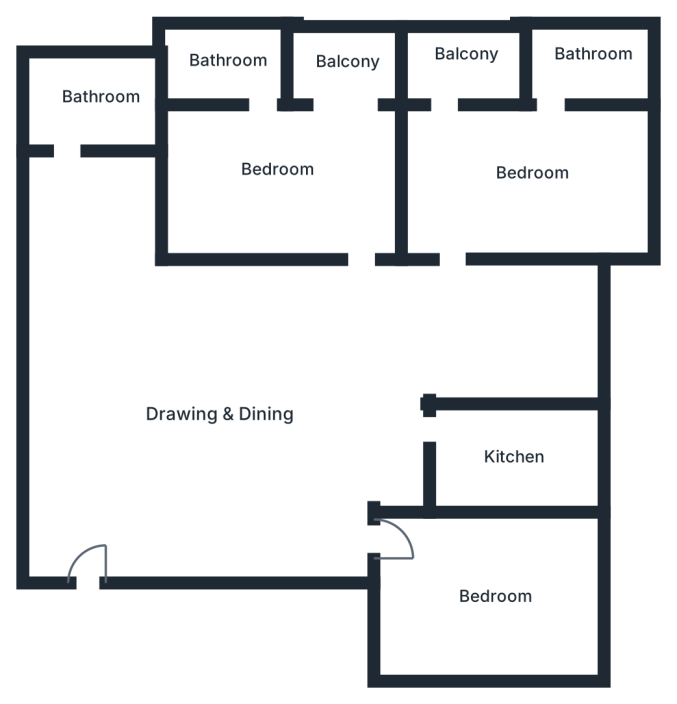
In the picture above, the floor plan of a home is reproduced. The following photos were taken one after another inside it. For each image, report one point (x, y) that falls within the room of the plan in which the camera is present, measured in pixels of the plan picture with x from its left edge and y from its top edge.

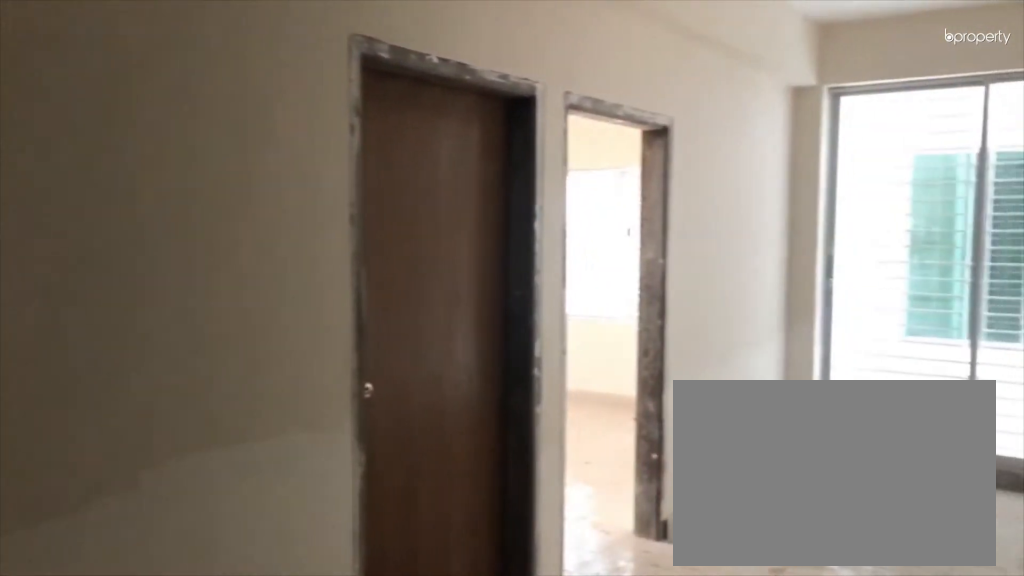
(214, 396)
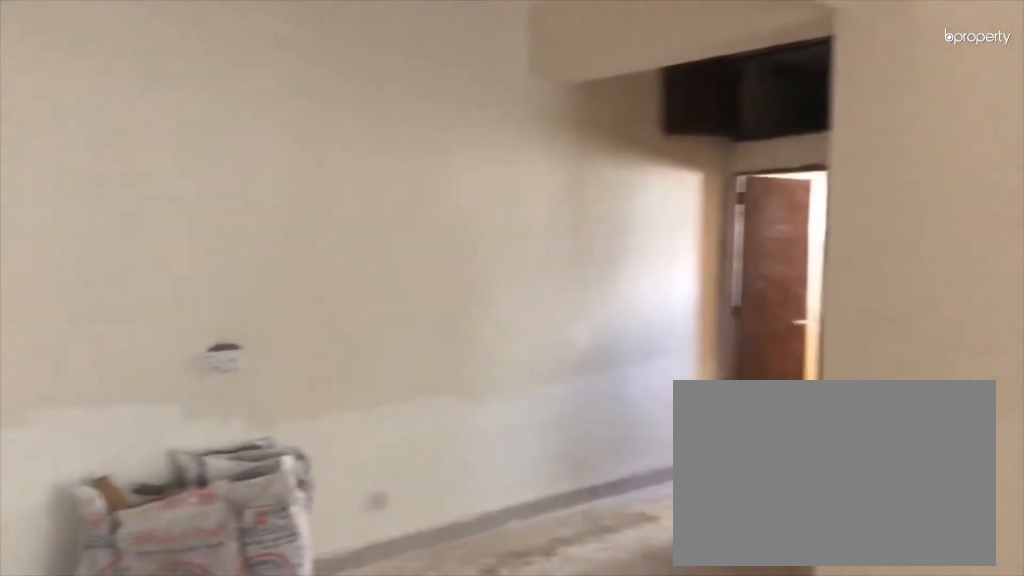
(214, 396)
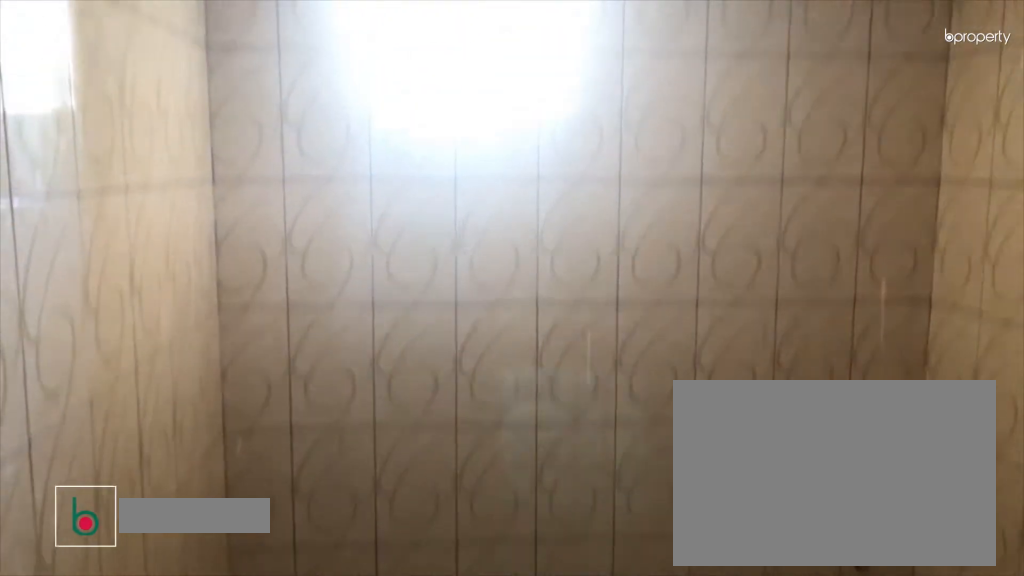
(101, 98)
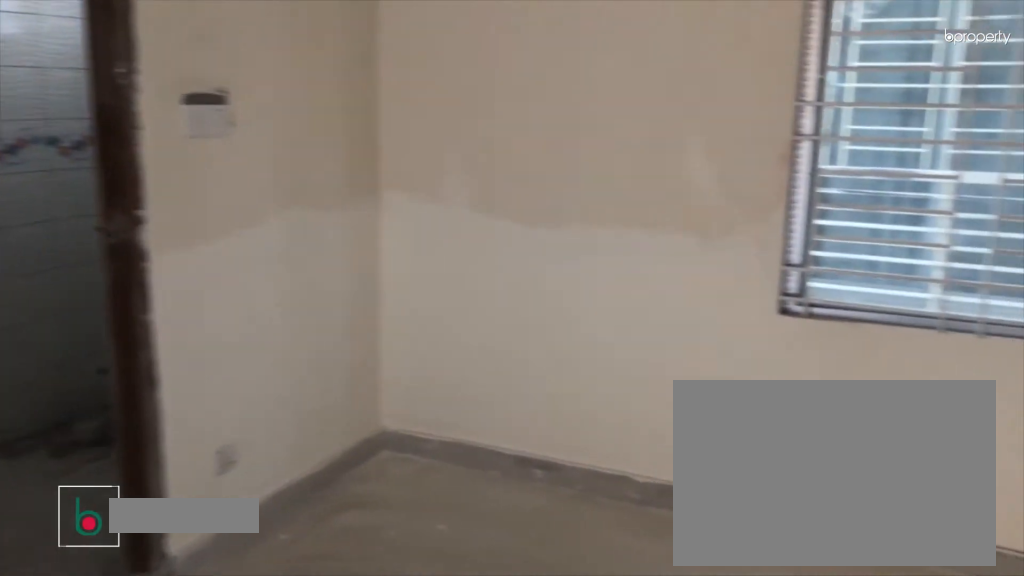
(536, 175)
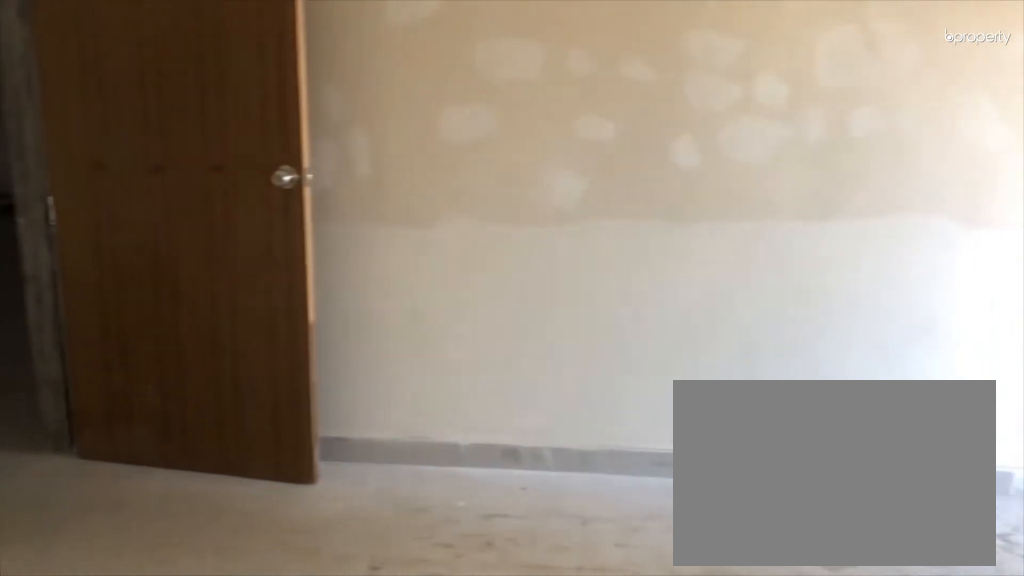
(536, 175)
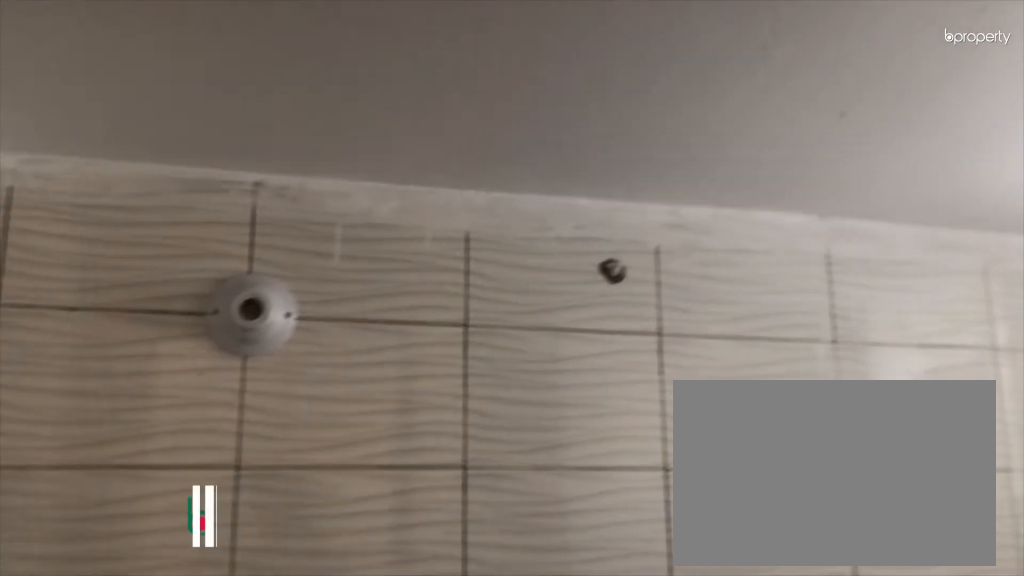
(588, 66)
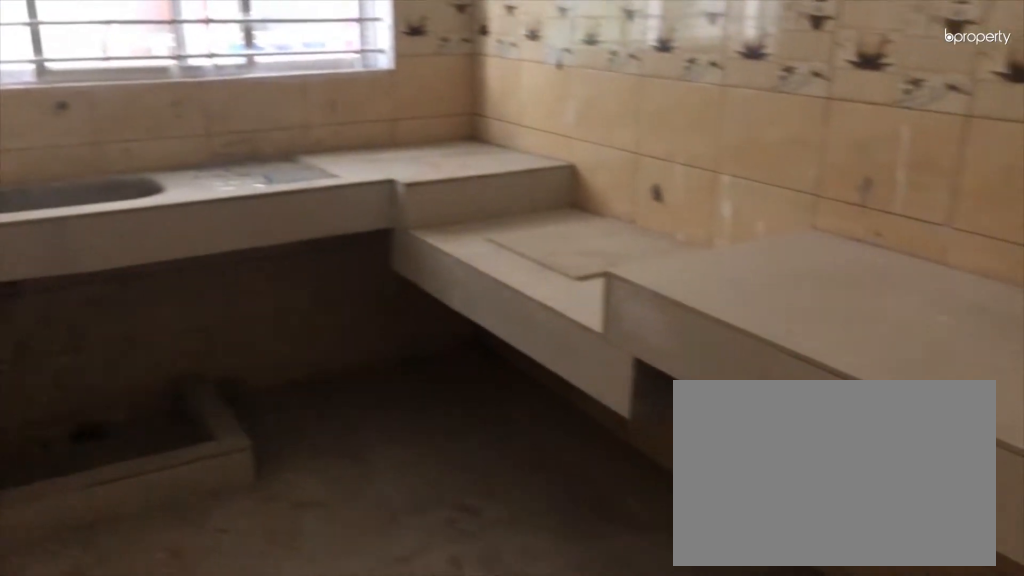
(515, 460)
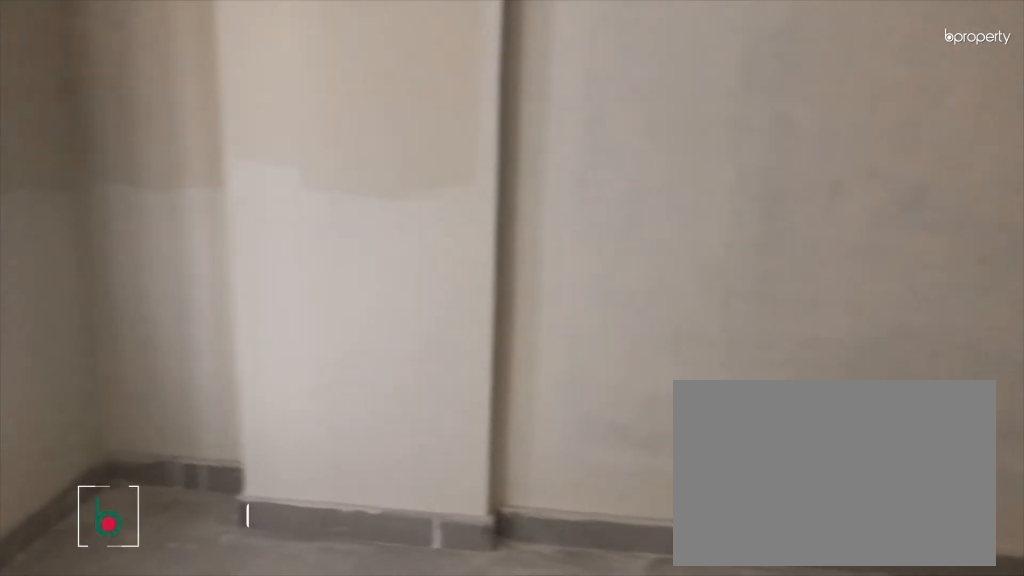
(489, 595)
